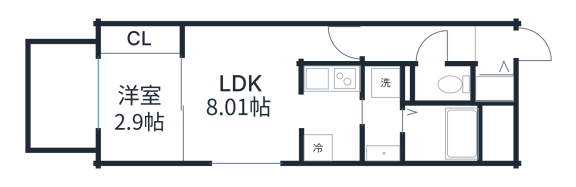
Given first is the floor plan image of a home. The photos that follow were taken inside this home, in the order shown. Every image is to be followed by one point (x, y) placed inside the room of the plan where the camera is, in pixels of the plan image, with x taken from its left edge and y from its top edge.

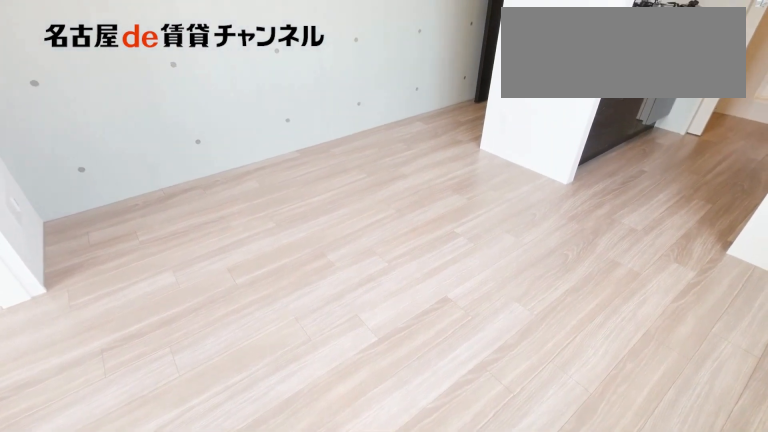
(250, 86)
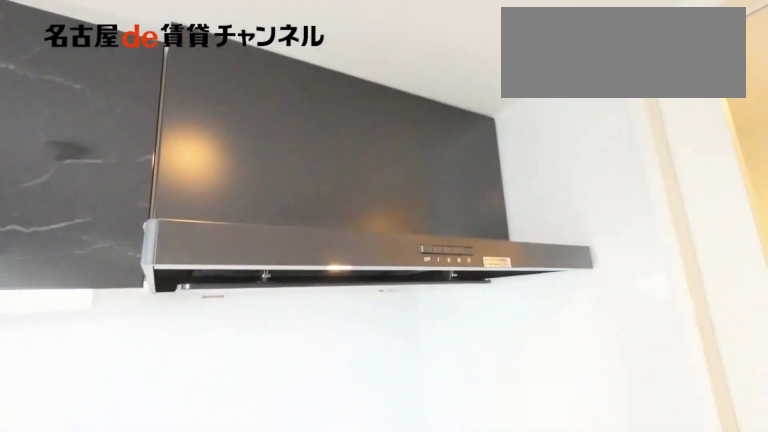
(331, 114)
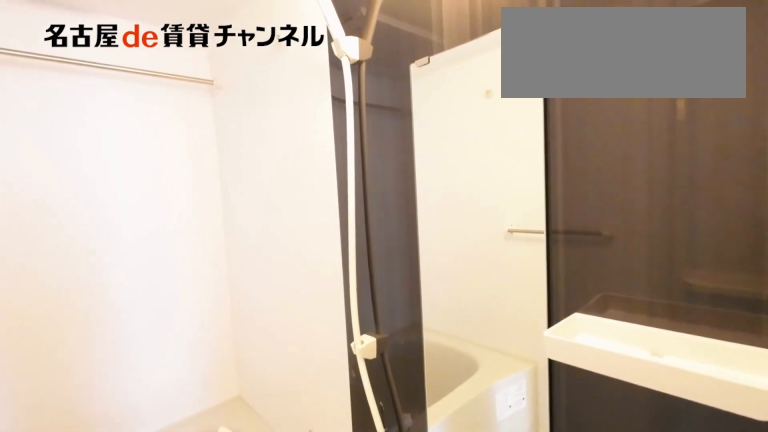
(442, 136)
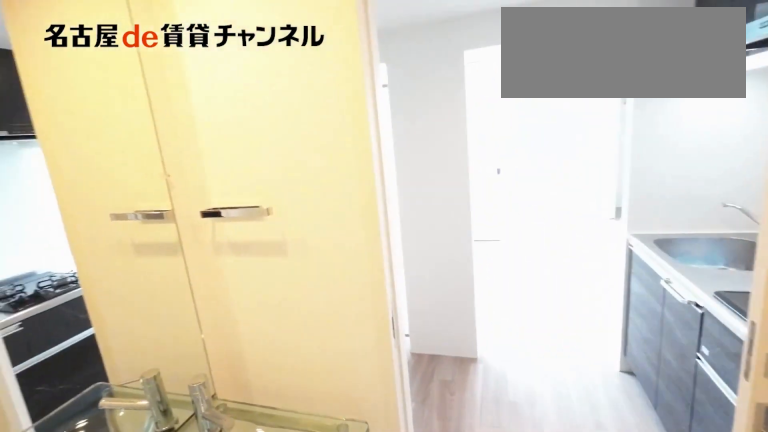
(383, 148)
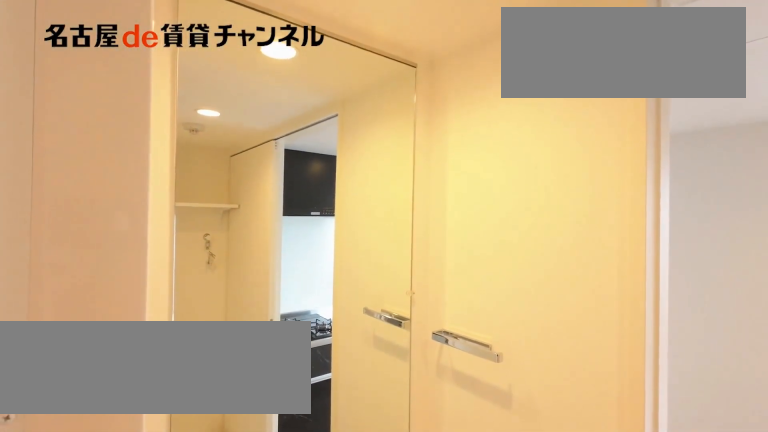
(383, 148)
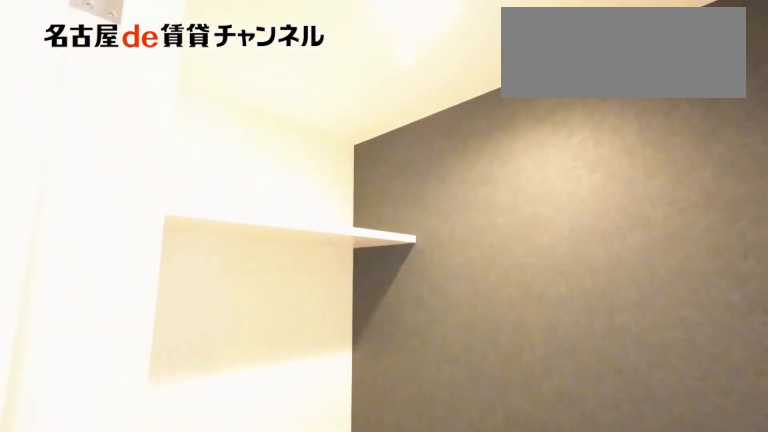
(439, 86)
